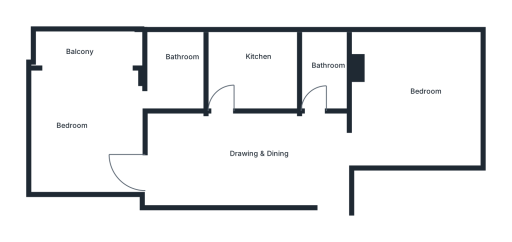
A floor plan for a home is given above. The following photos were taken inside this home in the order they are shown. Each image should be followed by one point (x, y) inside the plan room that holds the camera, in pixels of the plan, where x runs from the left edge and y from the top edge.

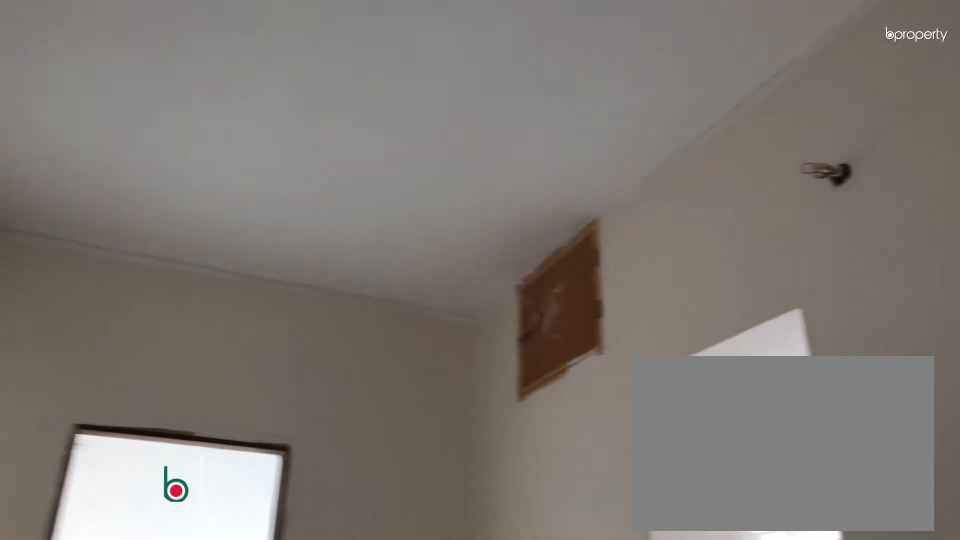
(273, 159)
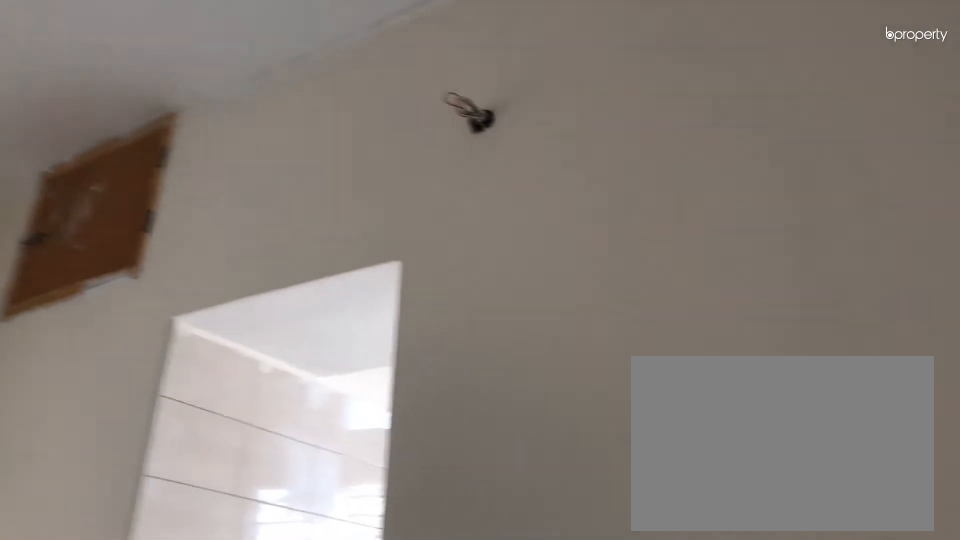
(273, 159)
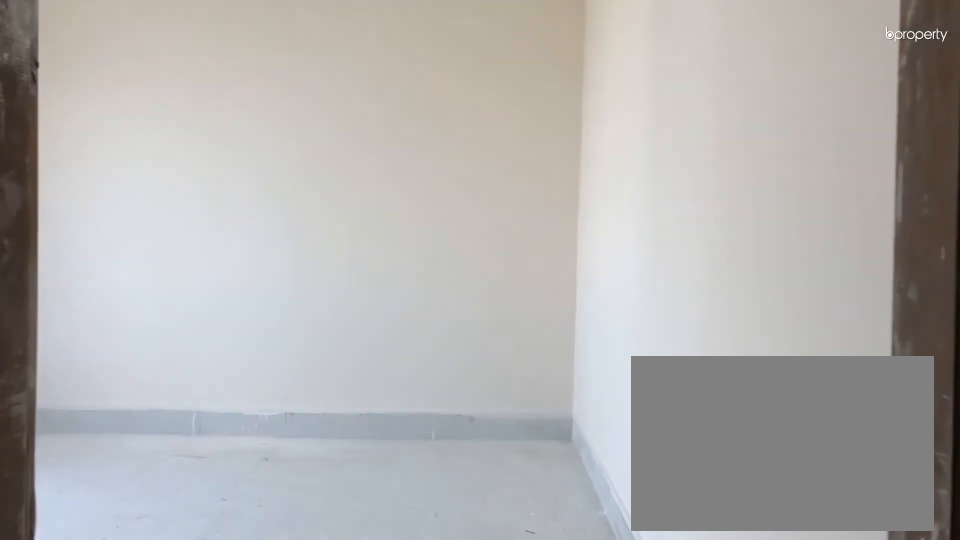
(384, 134)
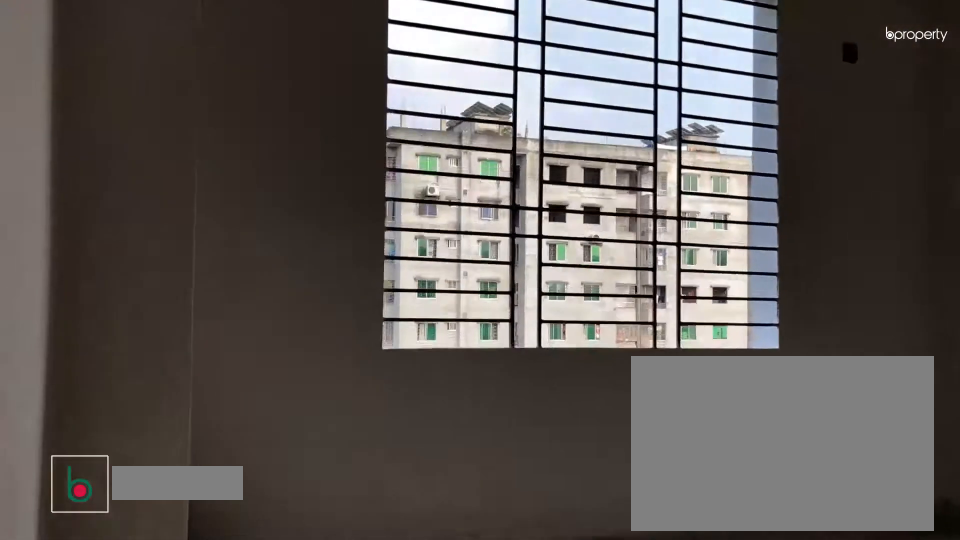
(412, 105)
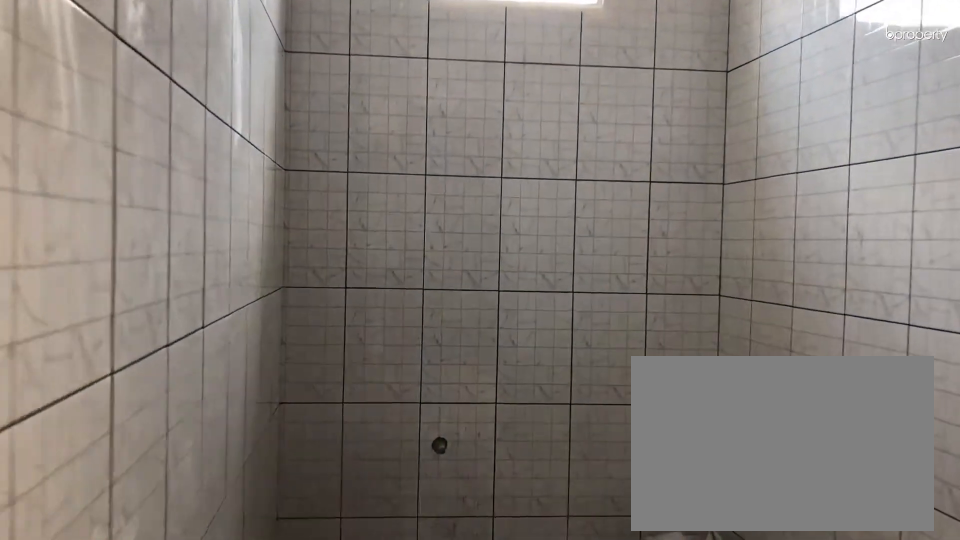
(319, 77)
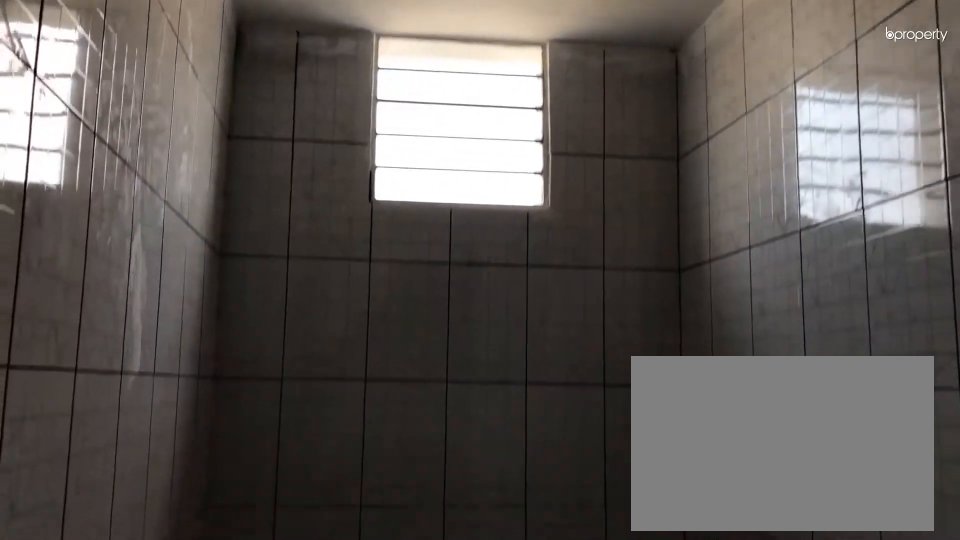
(319, 77)
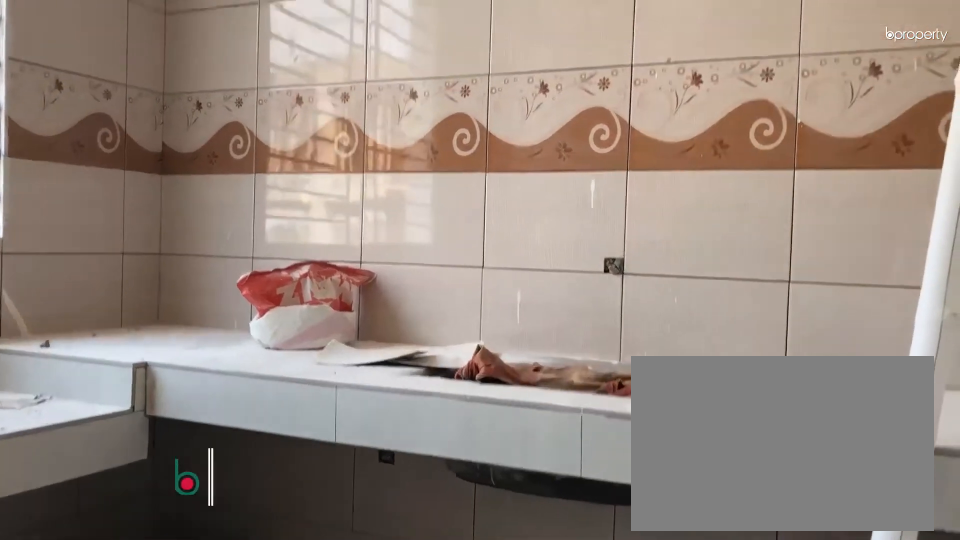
(250, 74)
